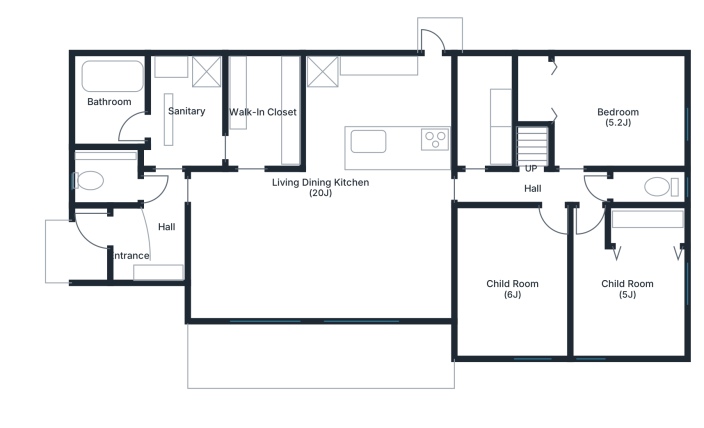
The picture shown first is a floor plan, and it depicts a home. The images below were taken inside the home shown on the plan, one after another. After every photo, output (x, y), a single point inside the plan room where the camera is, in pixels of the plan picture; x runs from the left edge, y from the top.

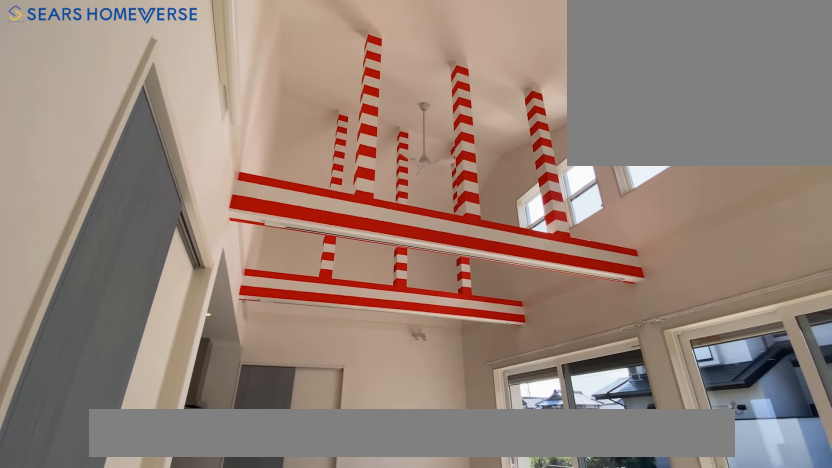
(323, 243)
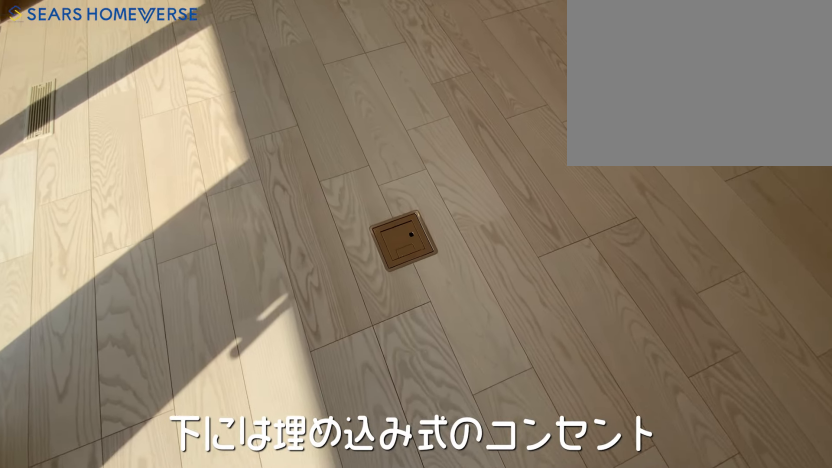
(323, 243)
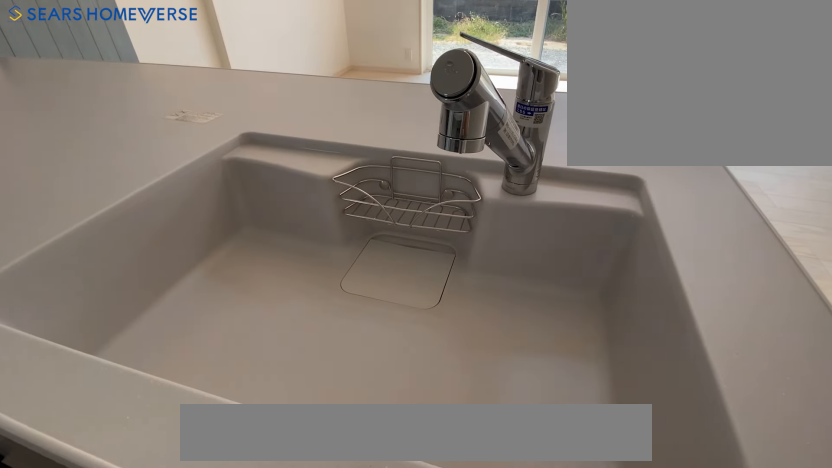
(387, 104)
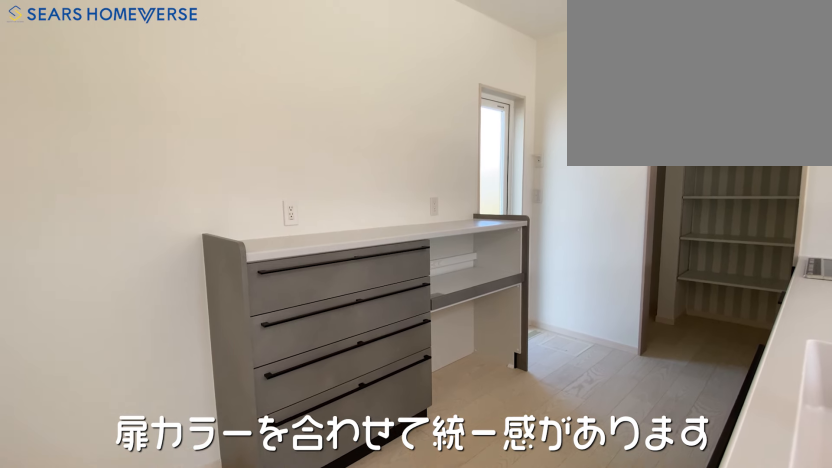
(387, 104)
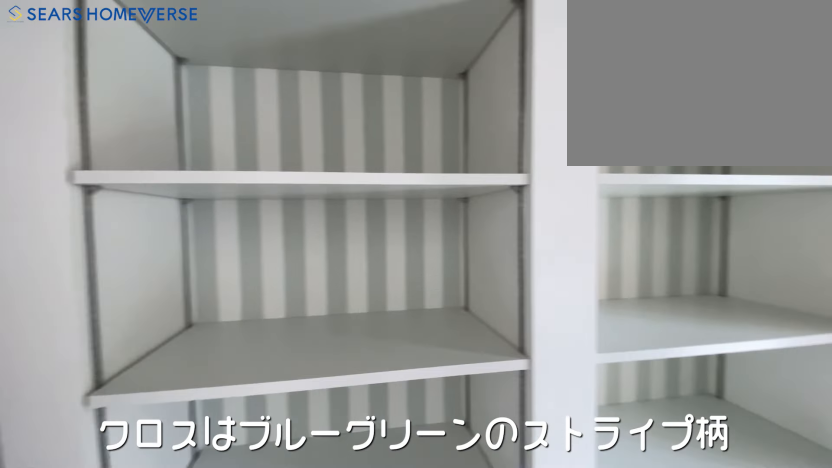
(482, 110)
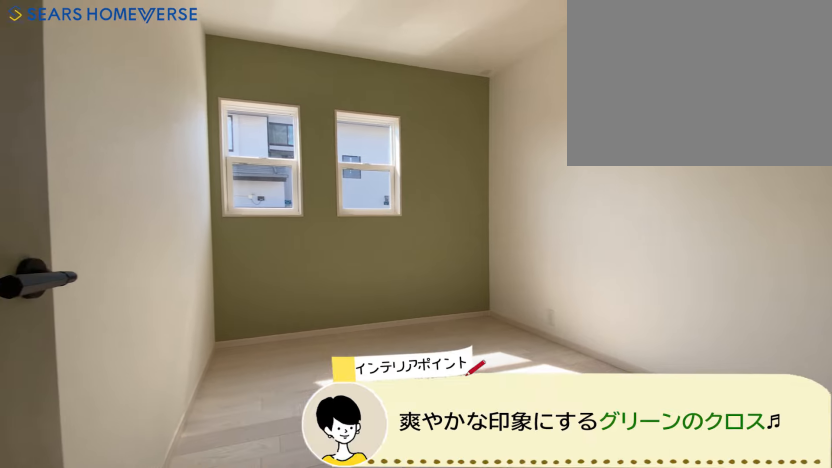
(512, 282)
